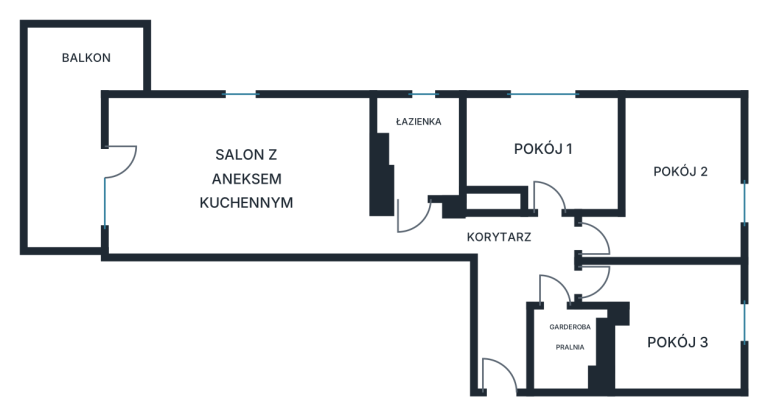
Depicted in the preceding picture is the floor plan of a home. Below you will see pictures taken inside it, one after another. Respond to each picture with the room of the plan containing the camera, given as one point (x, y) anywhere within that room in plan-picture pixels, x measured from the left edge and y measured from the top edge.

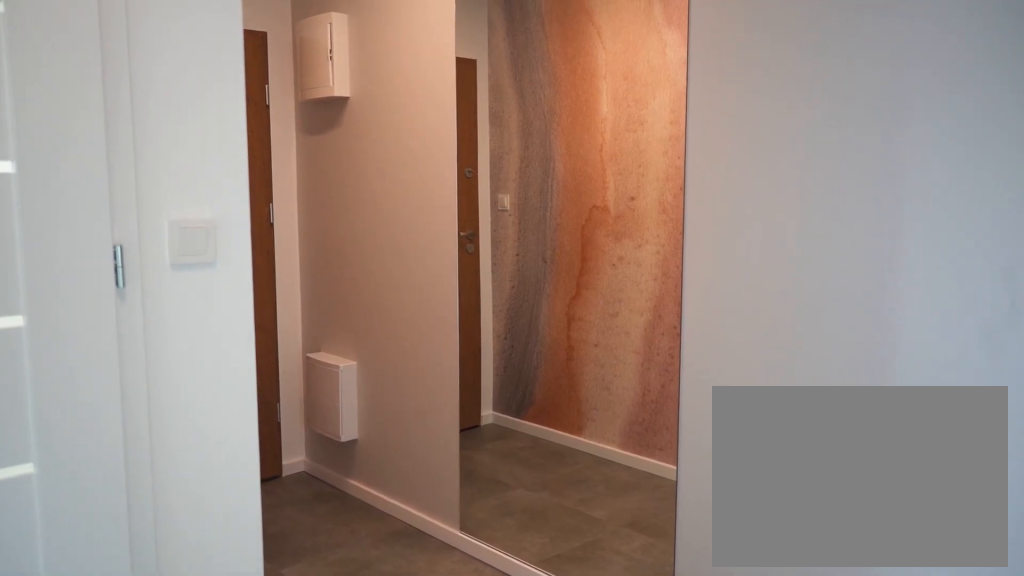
(494, 268)
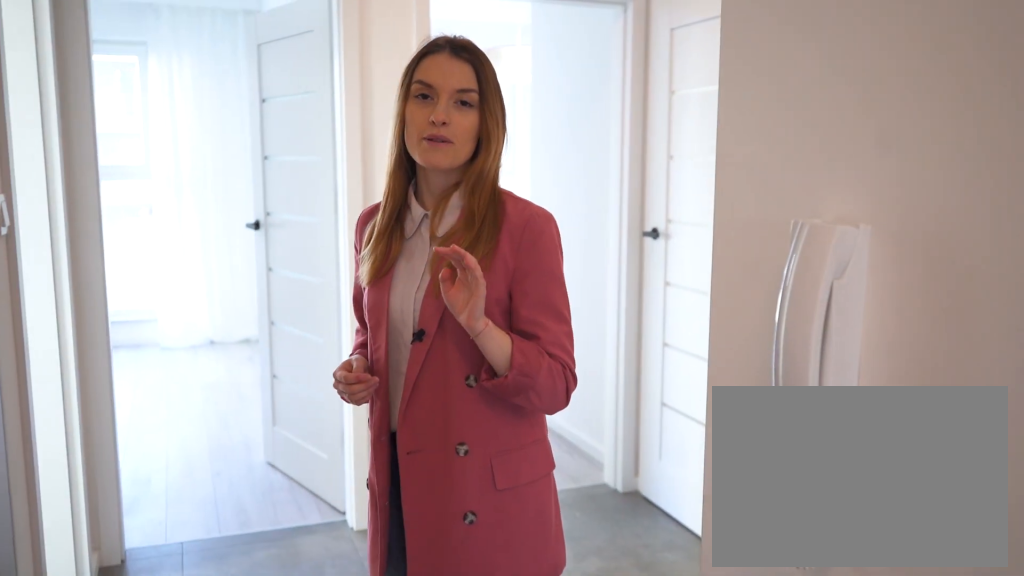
(494, 269)
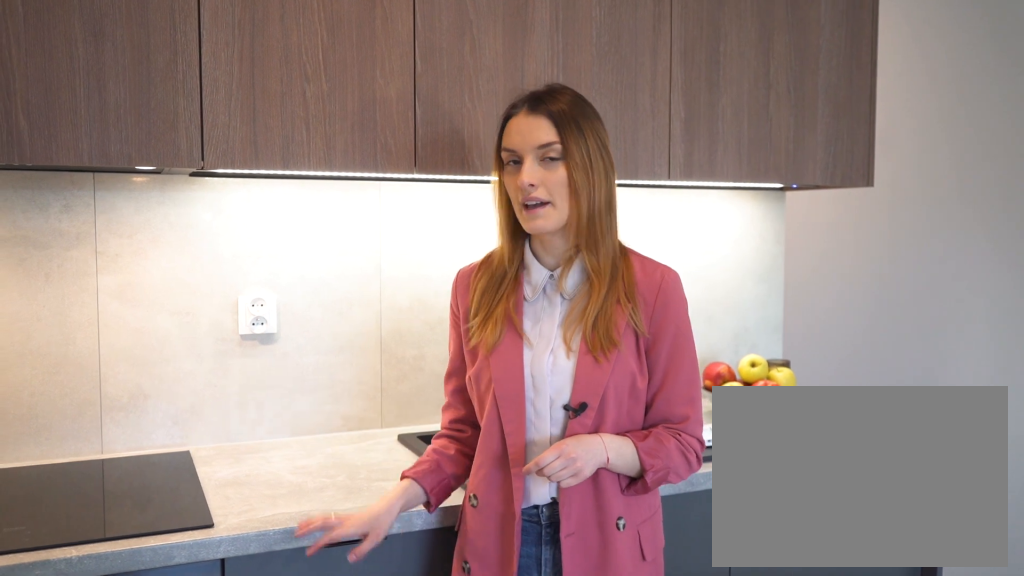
(238, 176)
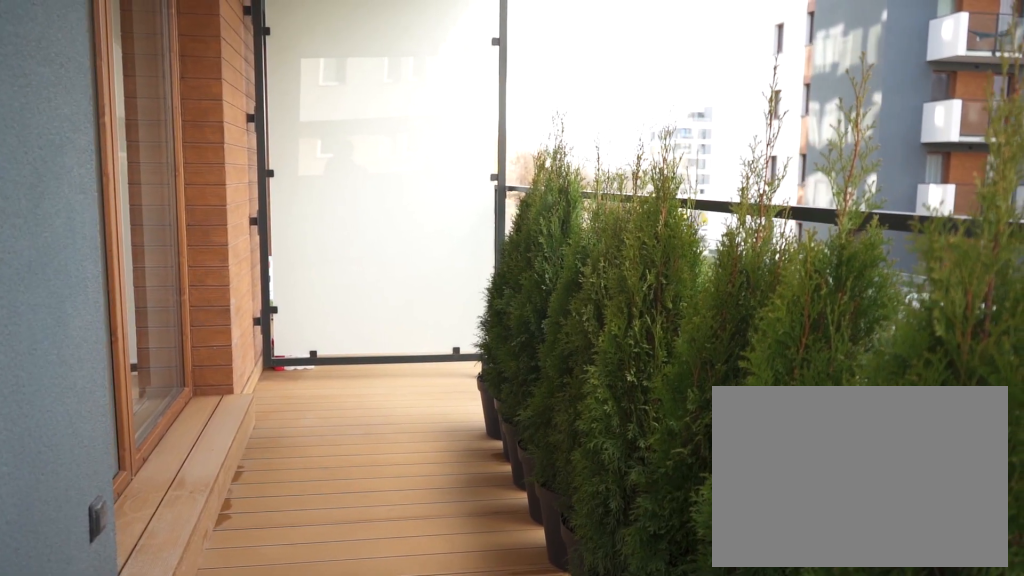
(74, 126)
